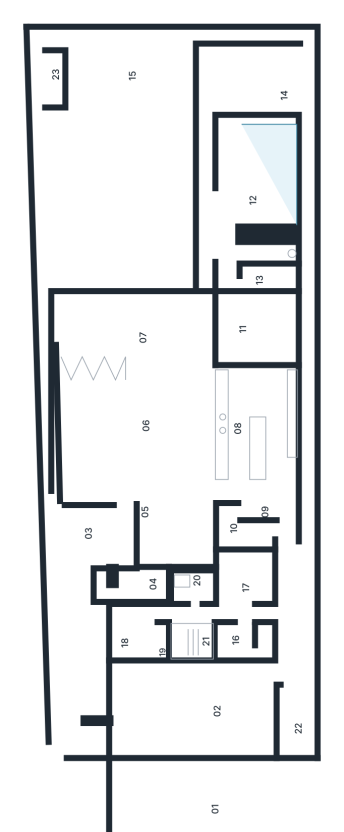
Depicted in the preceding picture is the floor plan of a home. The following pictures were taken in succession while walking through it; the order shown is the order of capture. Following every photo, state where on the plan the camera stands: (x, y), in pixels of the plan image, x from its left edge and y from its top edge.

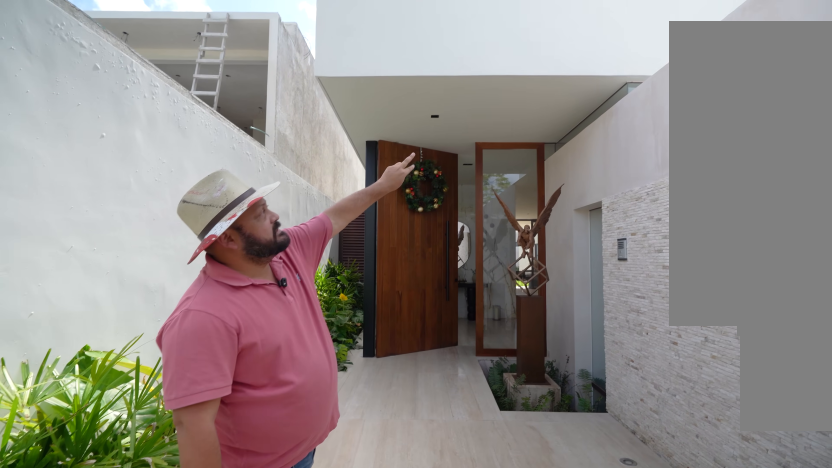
(87, 636)
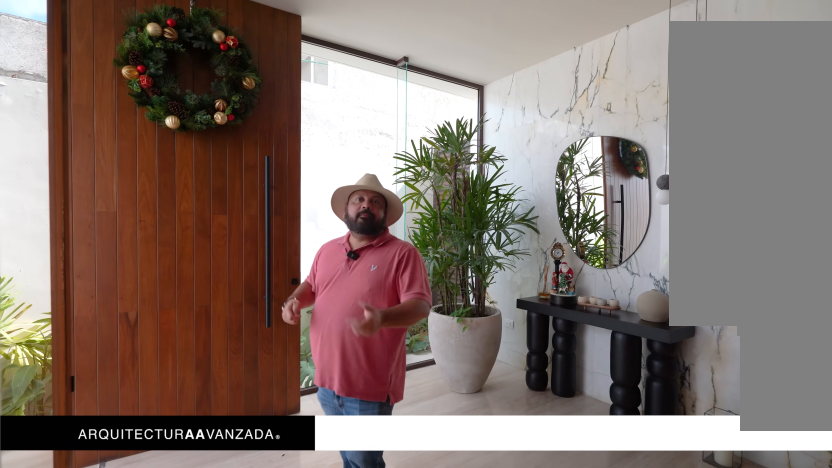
(104, 542)
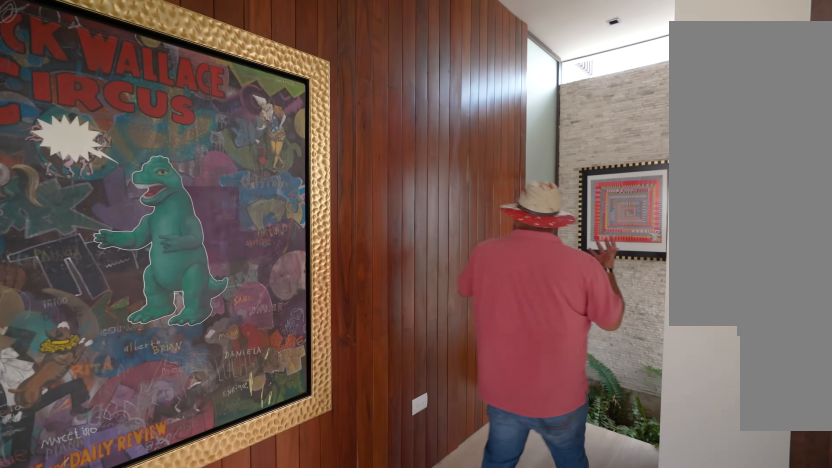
(128, 515)
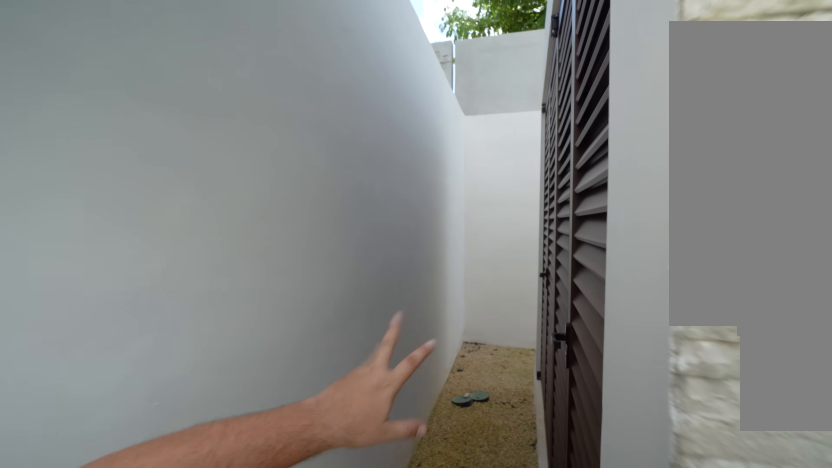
(47, 123)
